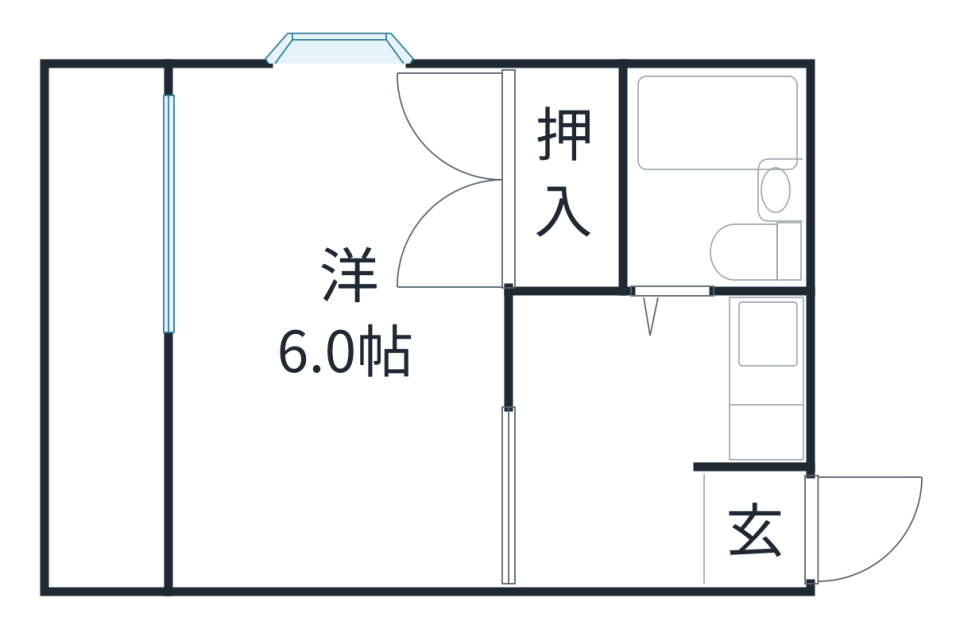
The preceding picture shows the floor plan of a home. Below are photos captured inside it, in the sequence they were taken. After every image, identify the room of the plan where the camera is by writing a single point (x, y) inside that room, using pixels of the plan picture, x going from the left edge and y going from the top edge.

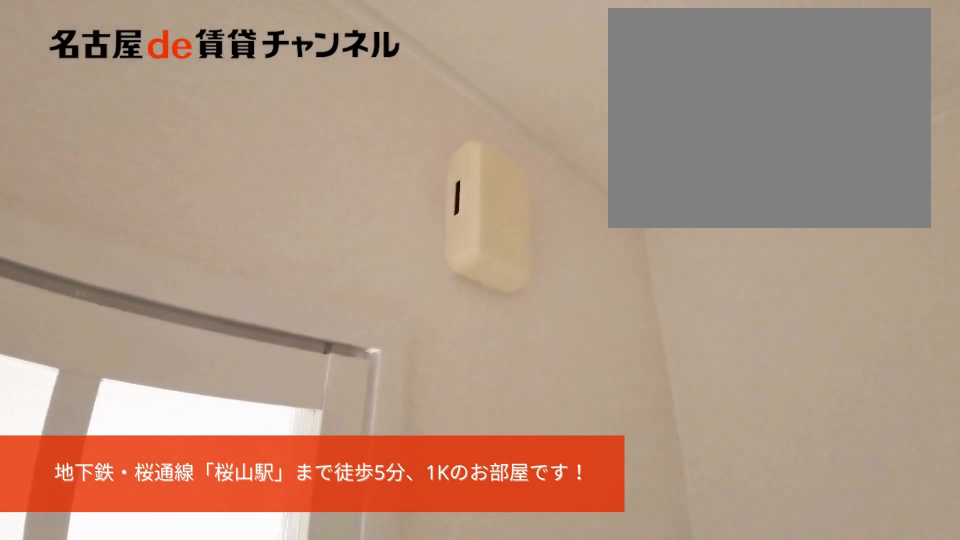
(611, 438)
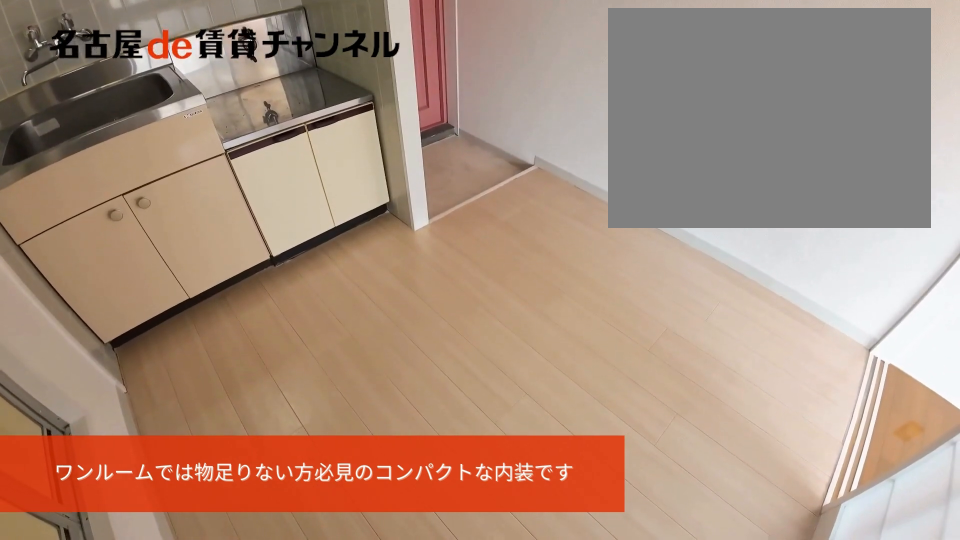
(611, 438)
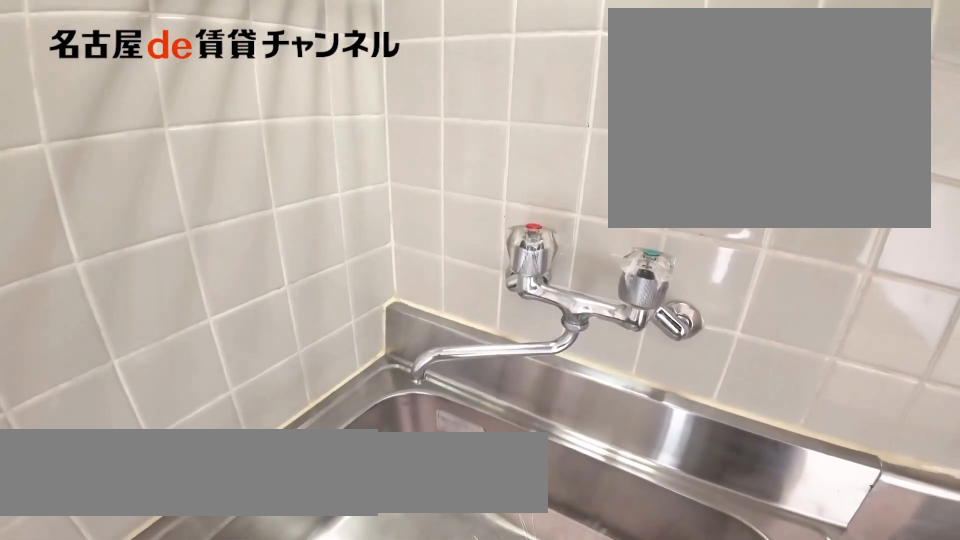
(772, 385)
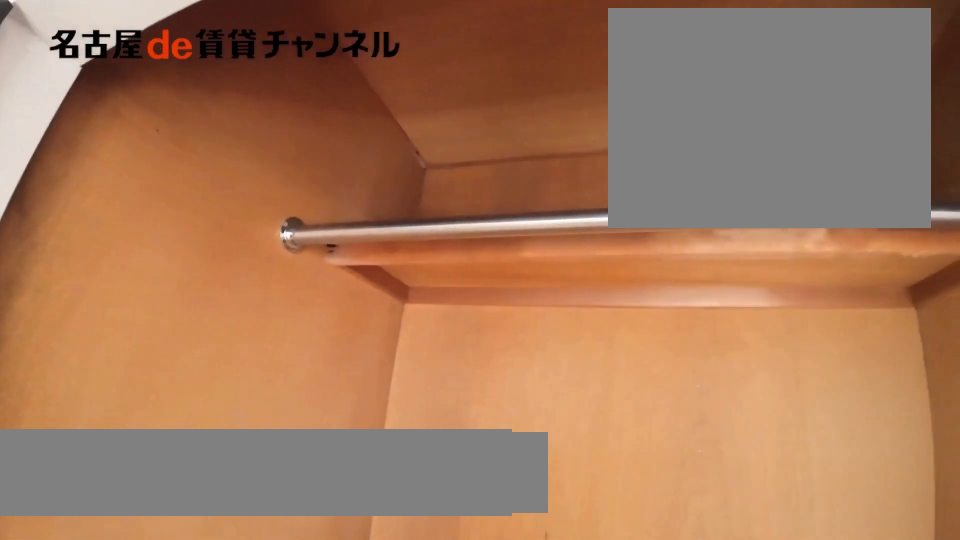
(565, 178)
